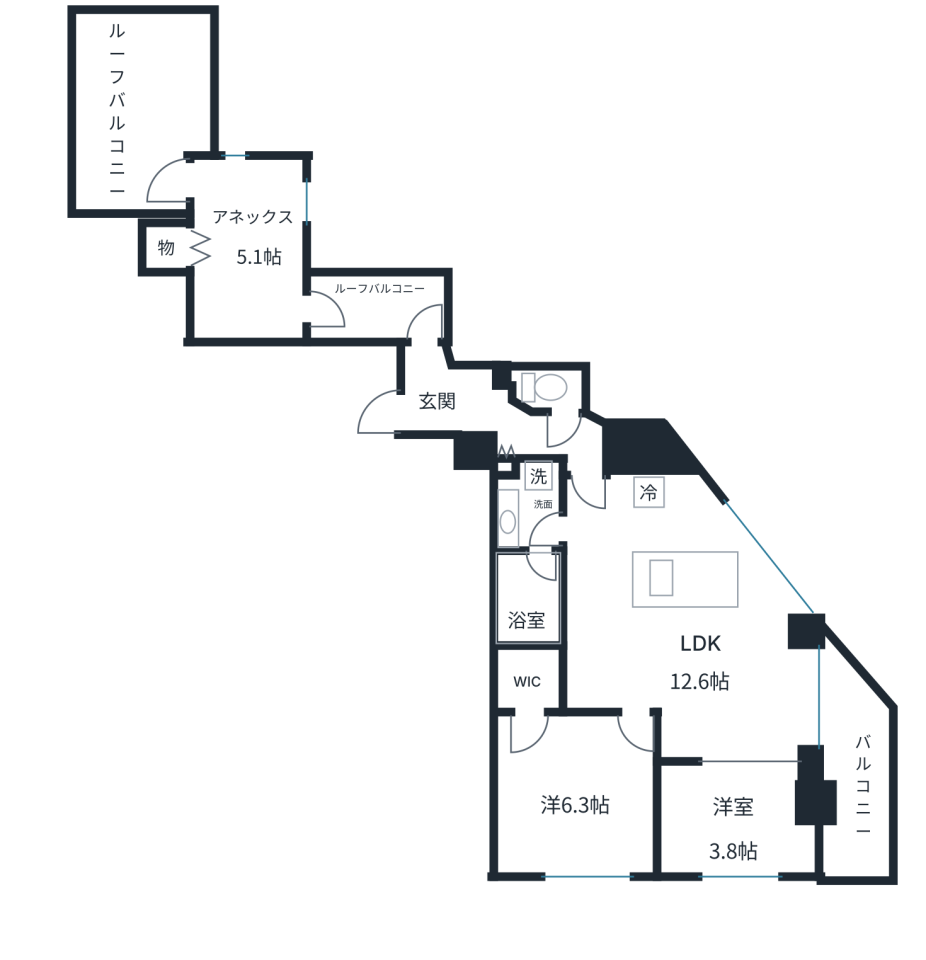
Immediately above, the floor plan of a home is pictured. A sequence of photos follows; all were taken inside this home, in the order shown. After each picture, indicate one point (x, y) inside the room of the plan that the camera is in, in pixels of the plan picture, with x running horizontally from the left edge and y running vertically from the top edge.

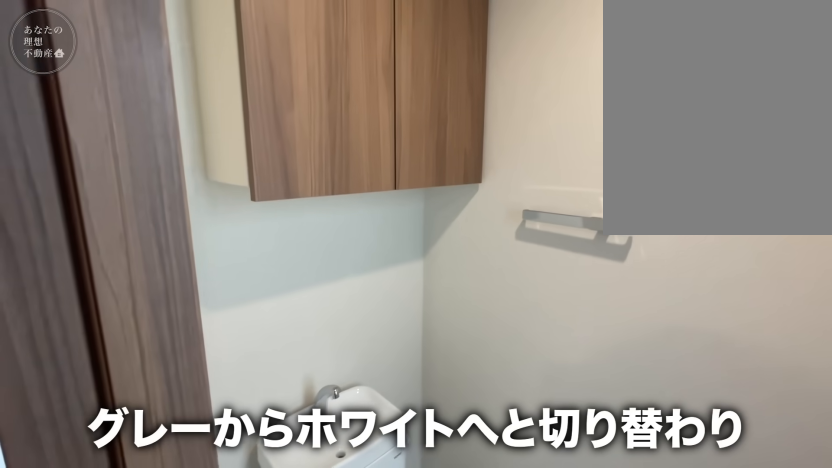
(500, 429)
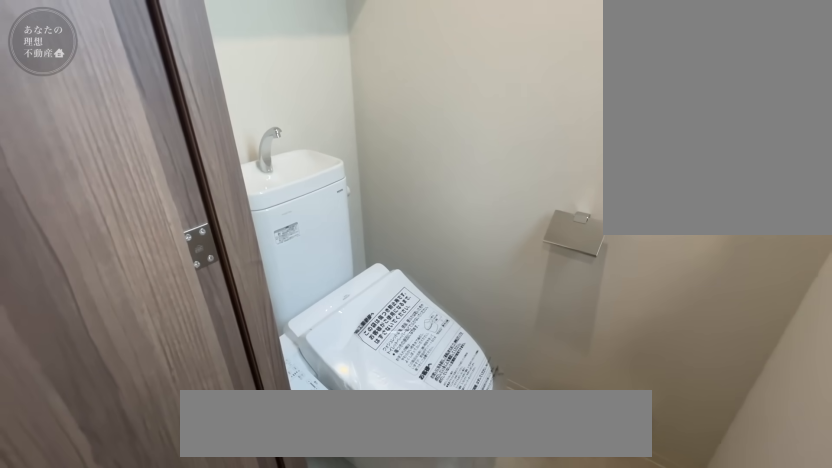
(500, 429)
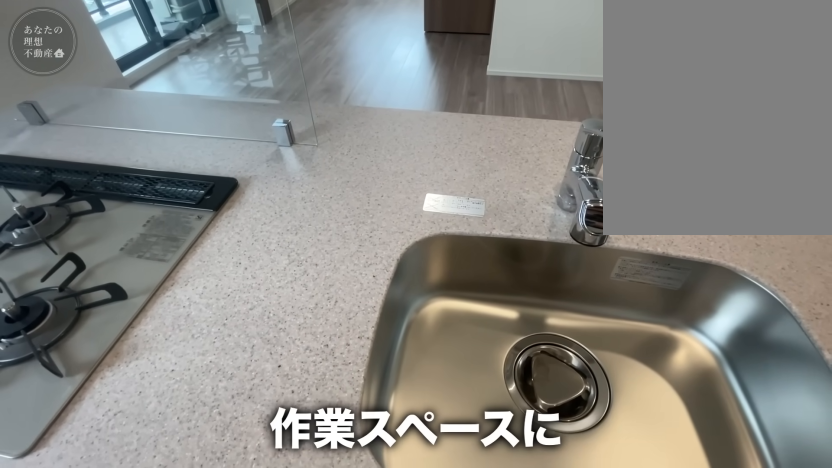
(678, 508)
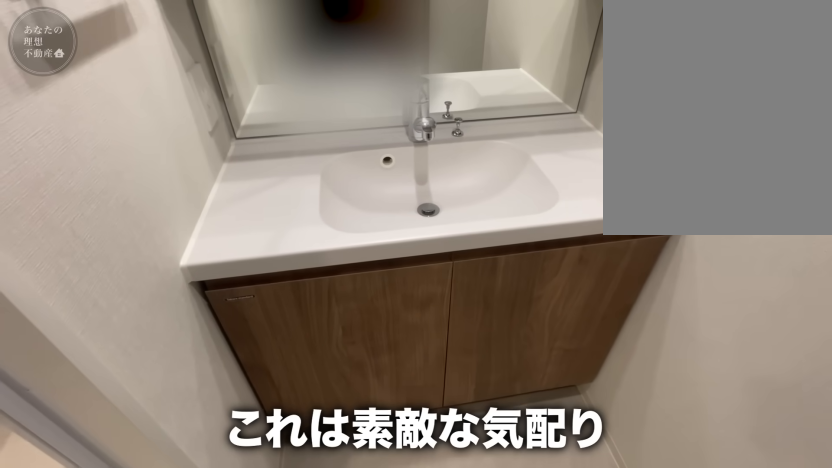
(537, 514)
